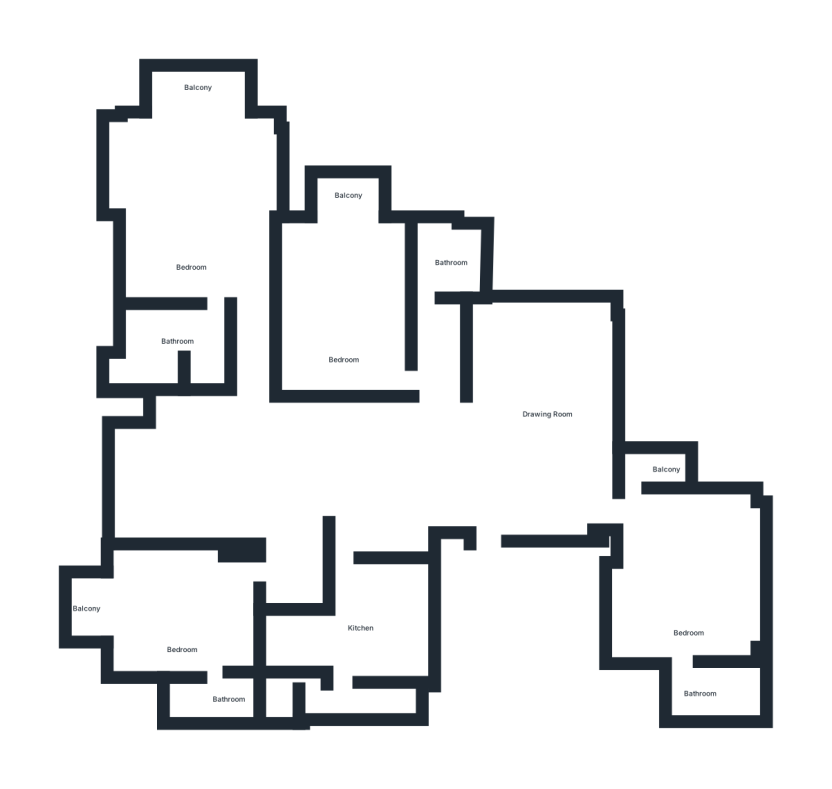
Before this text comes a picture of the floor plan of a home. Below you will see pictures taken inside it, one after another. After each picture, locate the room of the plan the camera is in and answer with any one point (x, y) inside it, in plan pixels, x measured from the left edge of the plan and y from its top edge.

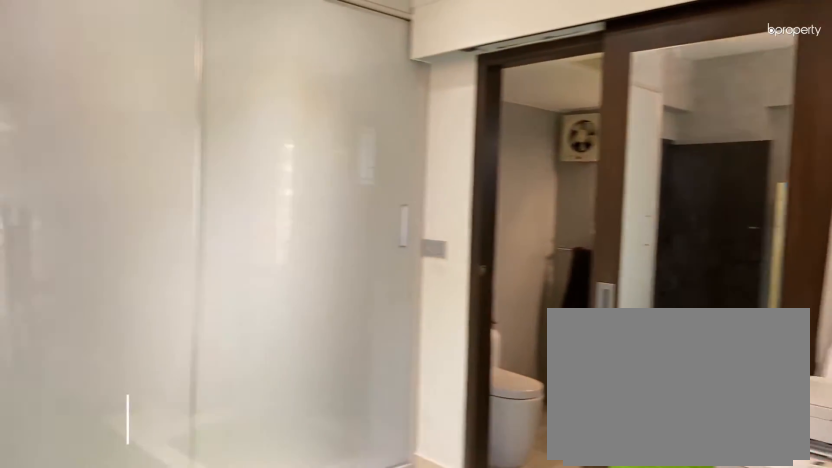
(184, 621)
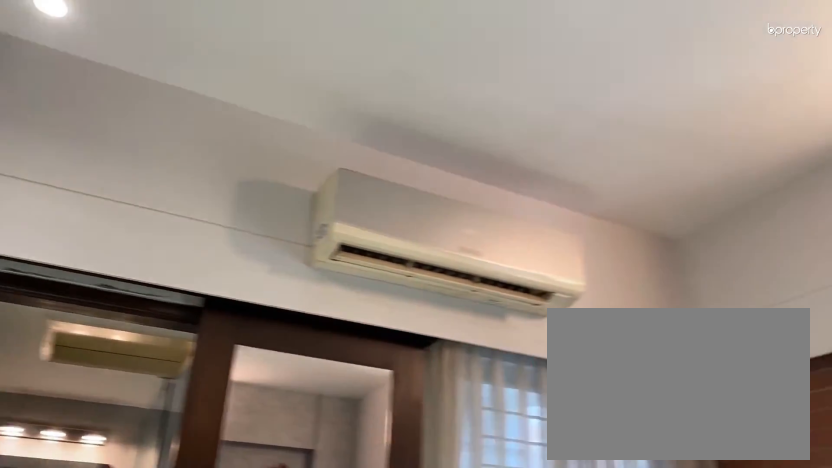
(184, 621)
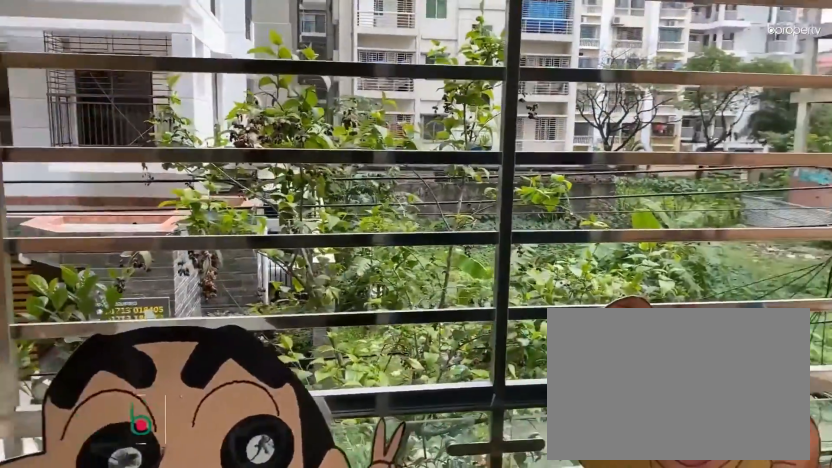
(78, 609)
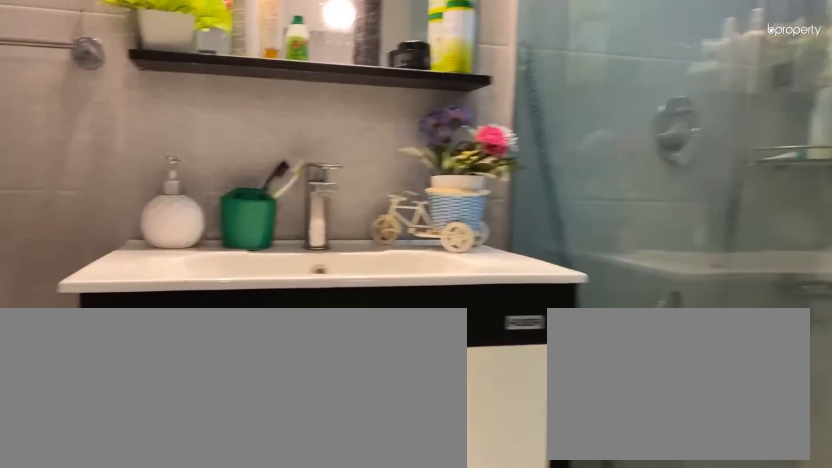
(210, 698)
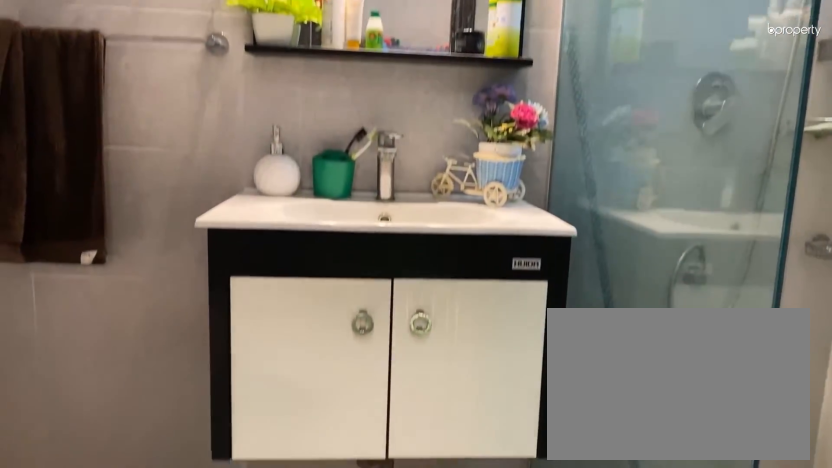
(210, 698)
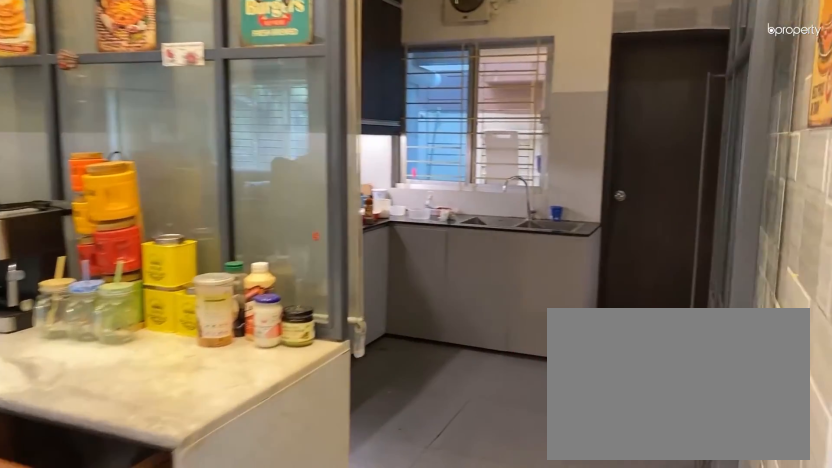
(358, 536)
